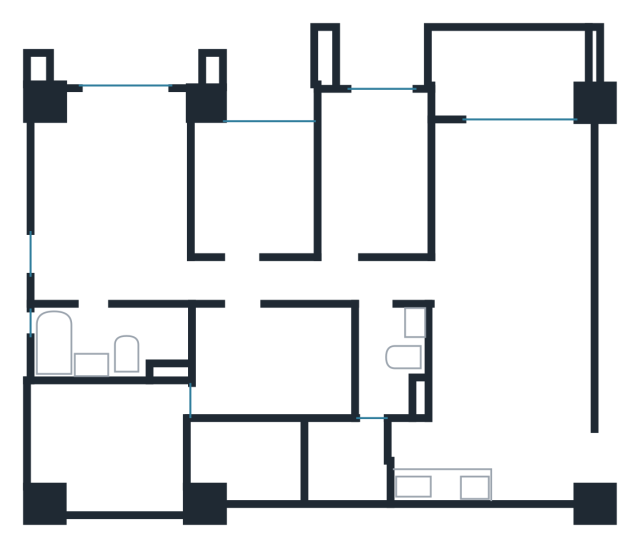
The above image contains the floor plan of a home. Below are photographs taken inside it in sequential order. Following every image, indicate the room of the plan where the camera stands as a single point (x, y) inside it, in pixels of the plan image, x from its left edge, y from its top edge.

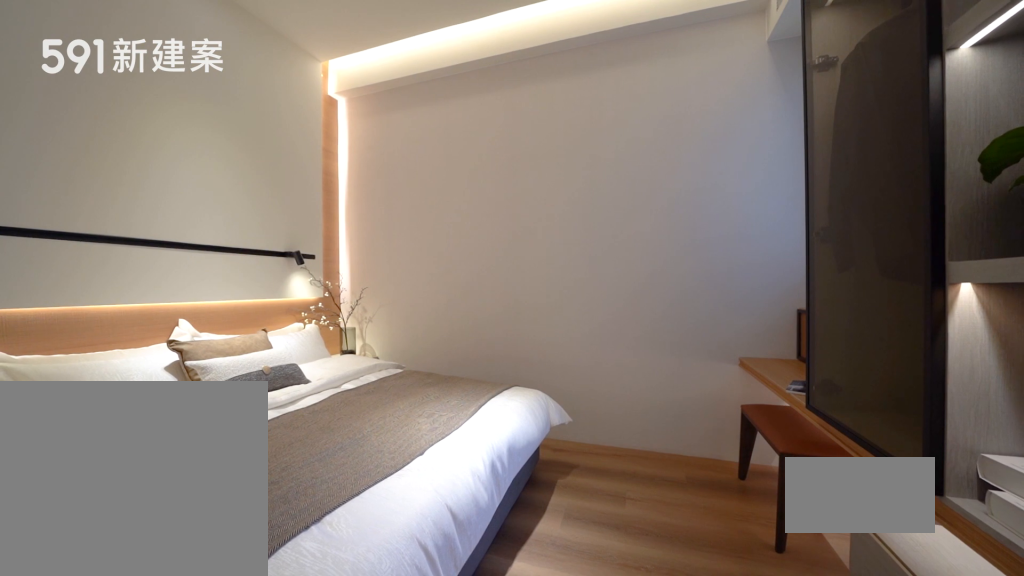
(278, 363)
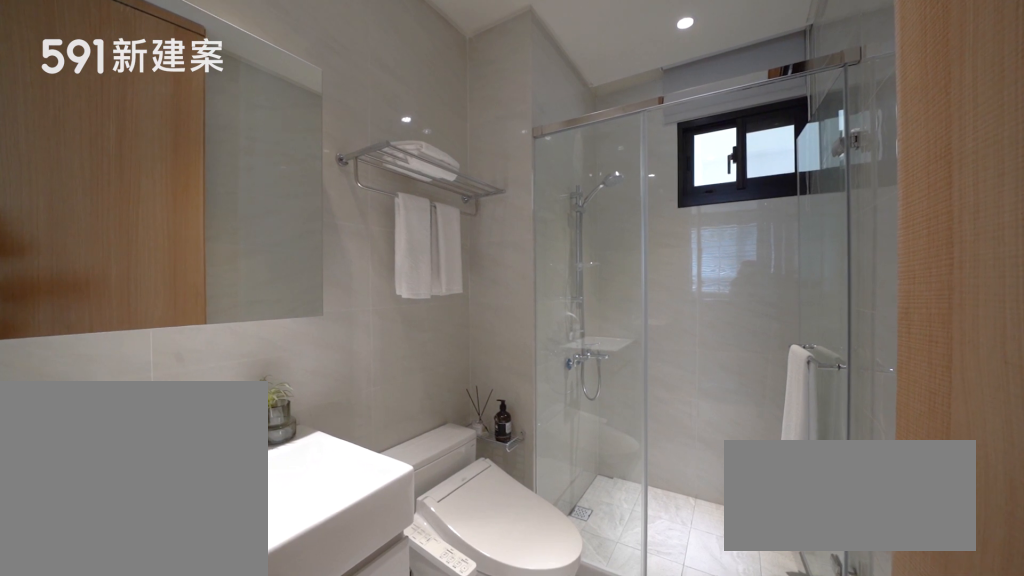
(390, 363)
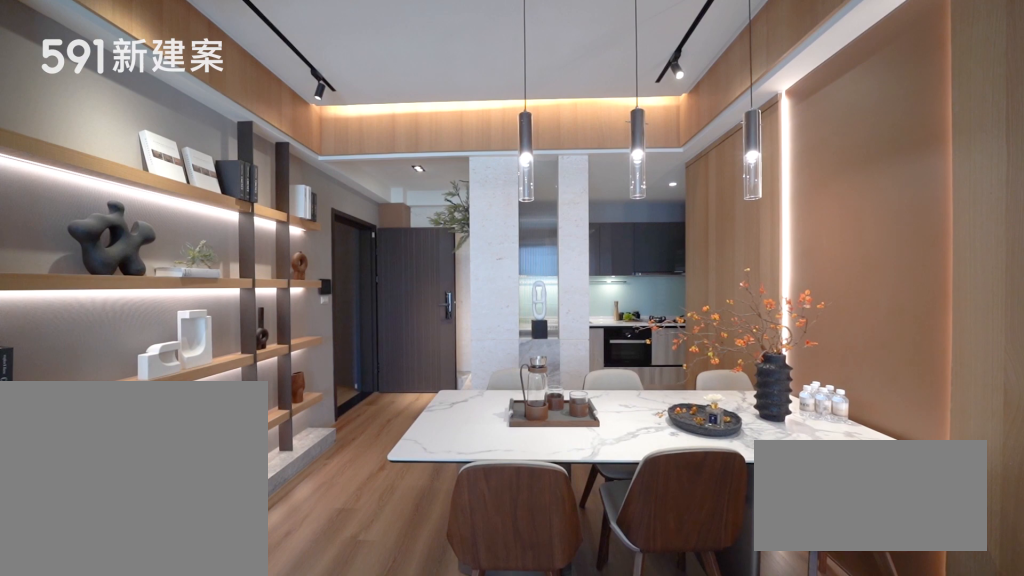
(509, 349)
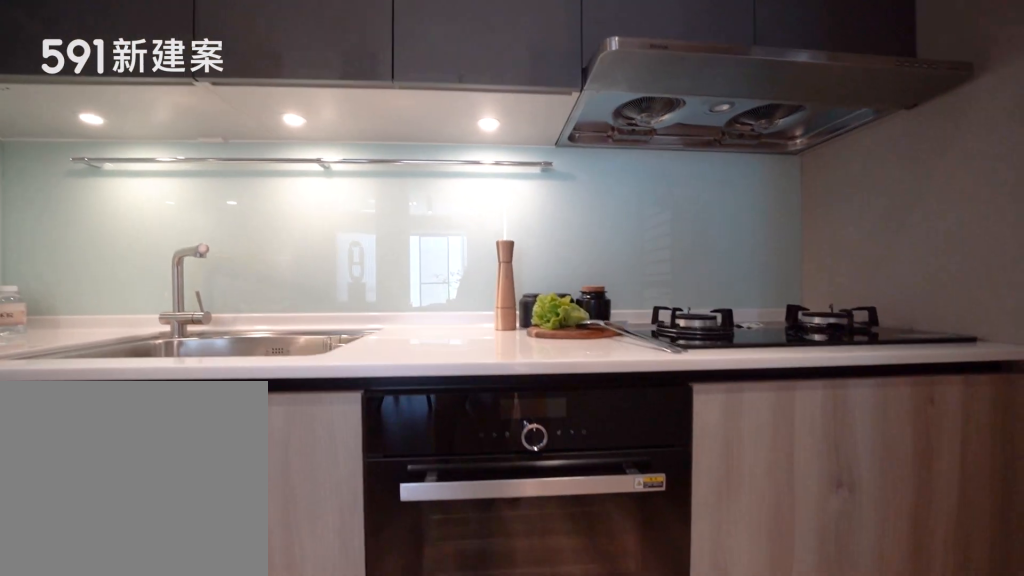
(459, 462)
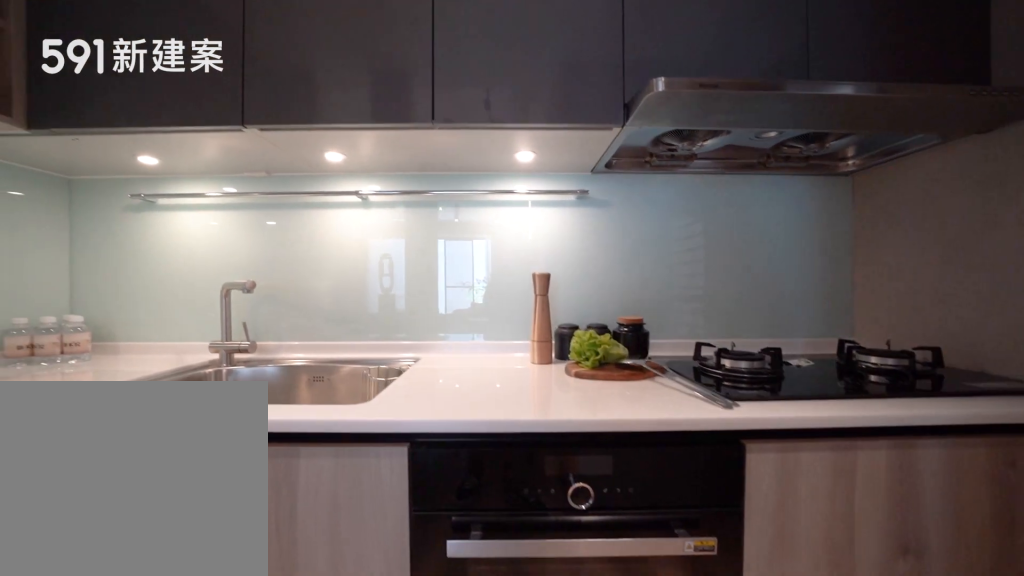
(459, 462)
